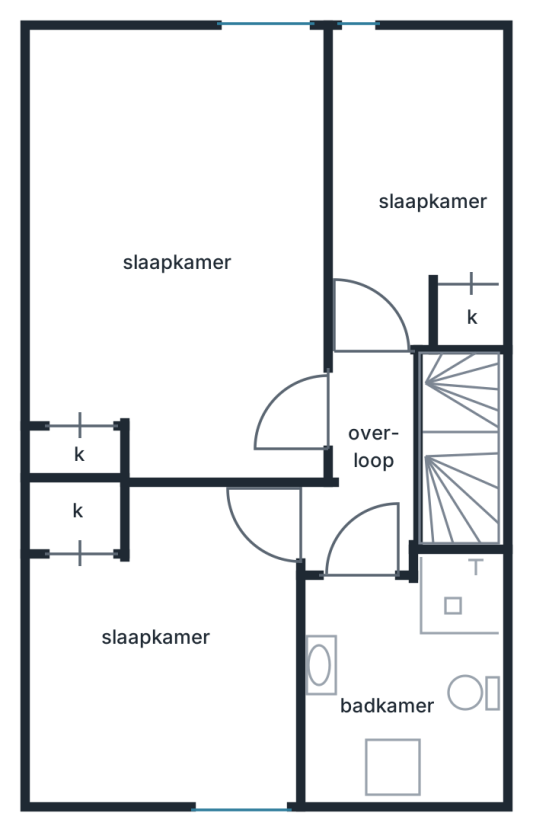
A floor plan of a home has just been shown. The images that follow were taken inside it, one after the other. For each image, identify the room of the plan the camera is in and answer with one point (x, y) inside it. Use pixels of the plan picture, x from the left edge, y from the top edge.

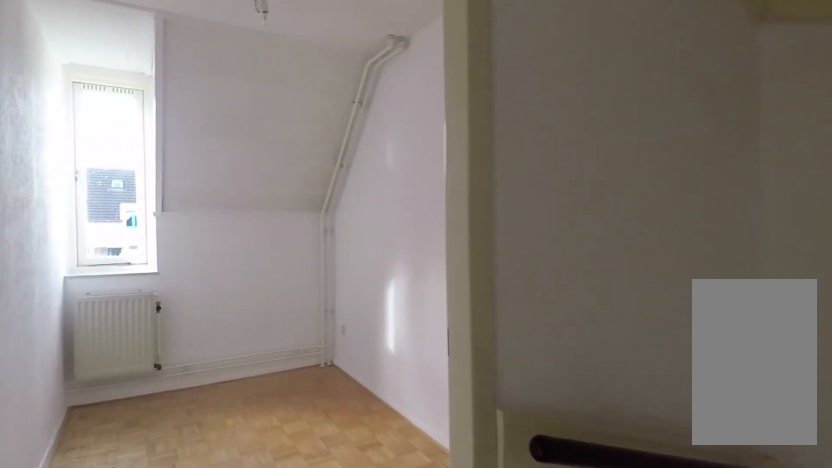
(372, 480)
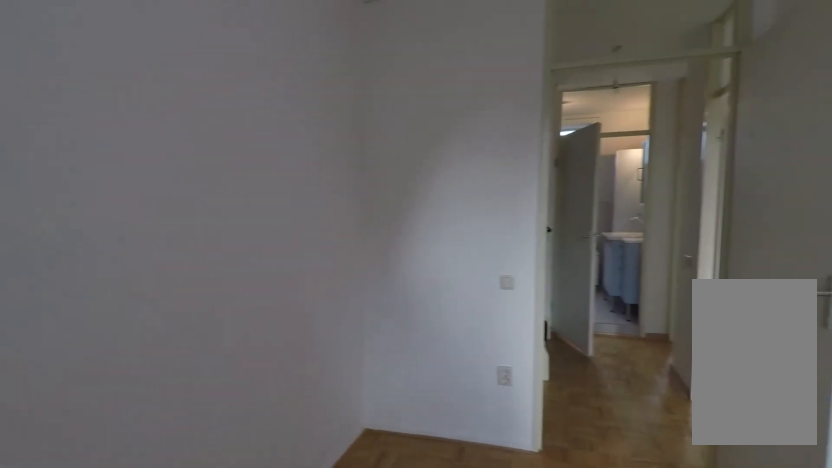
(405, 204)
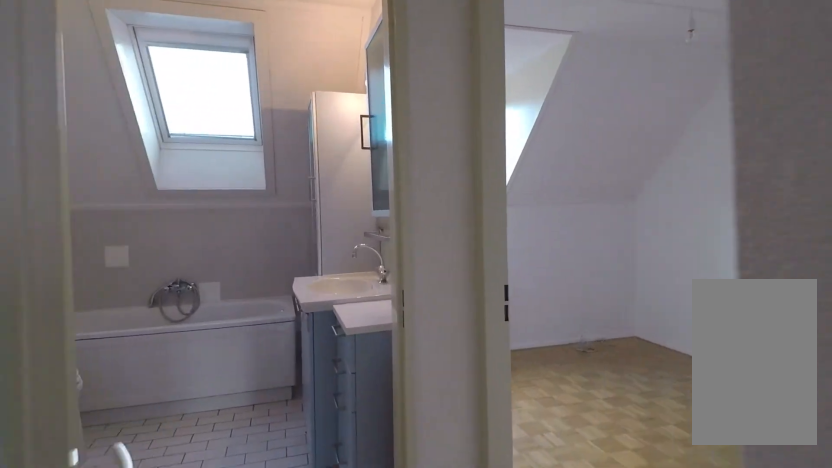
(371, 491)
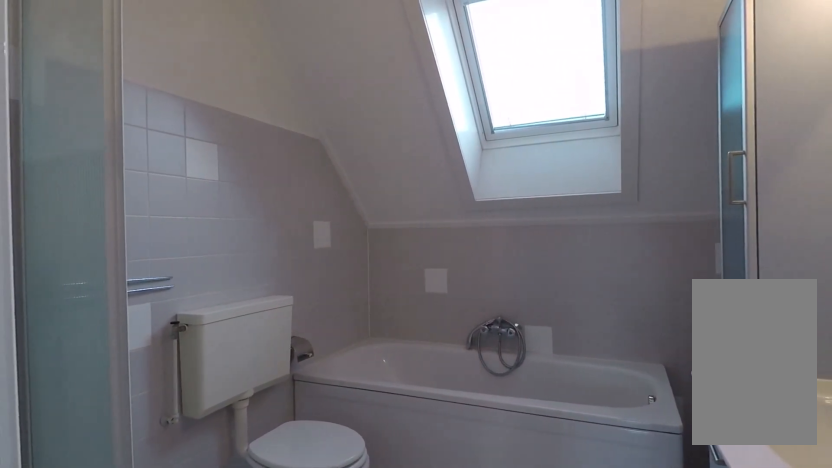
(407, 658)
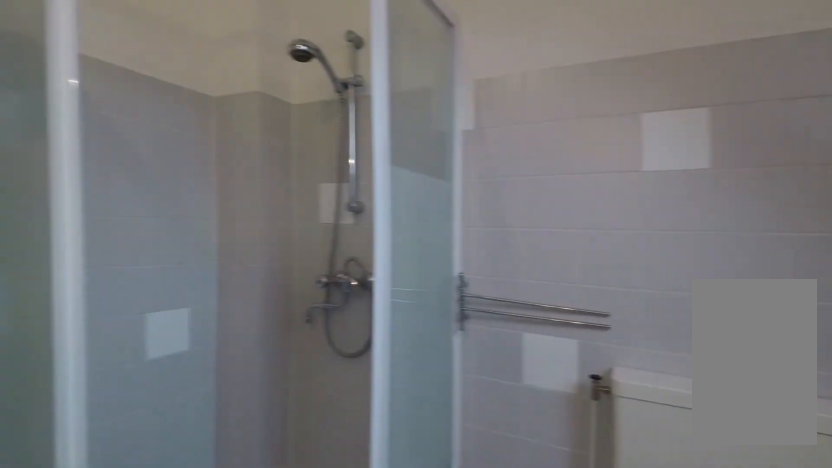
(407, 658)
